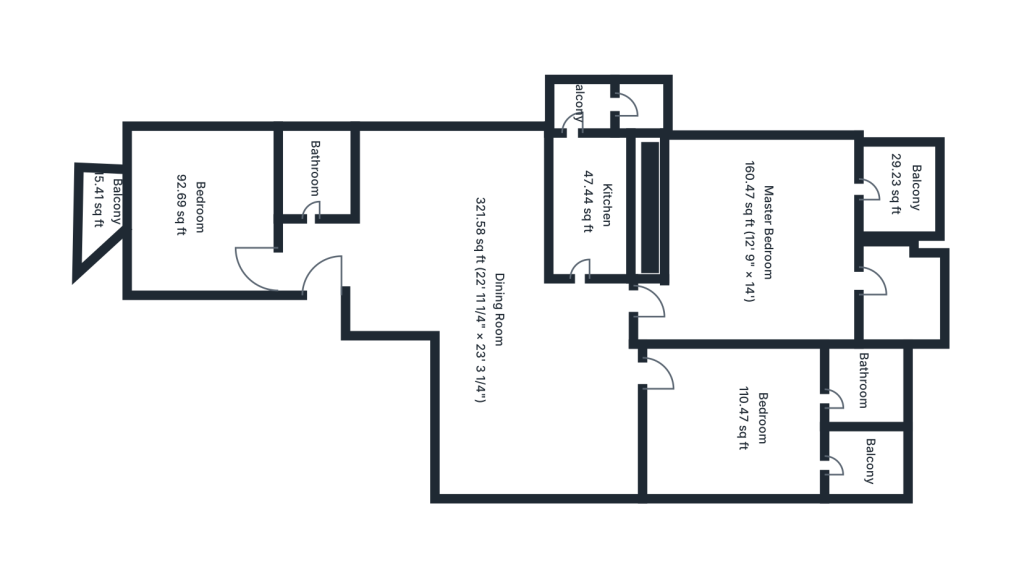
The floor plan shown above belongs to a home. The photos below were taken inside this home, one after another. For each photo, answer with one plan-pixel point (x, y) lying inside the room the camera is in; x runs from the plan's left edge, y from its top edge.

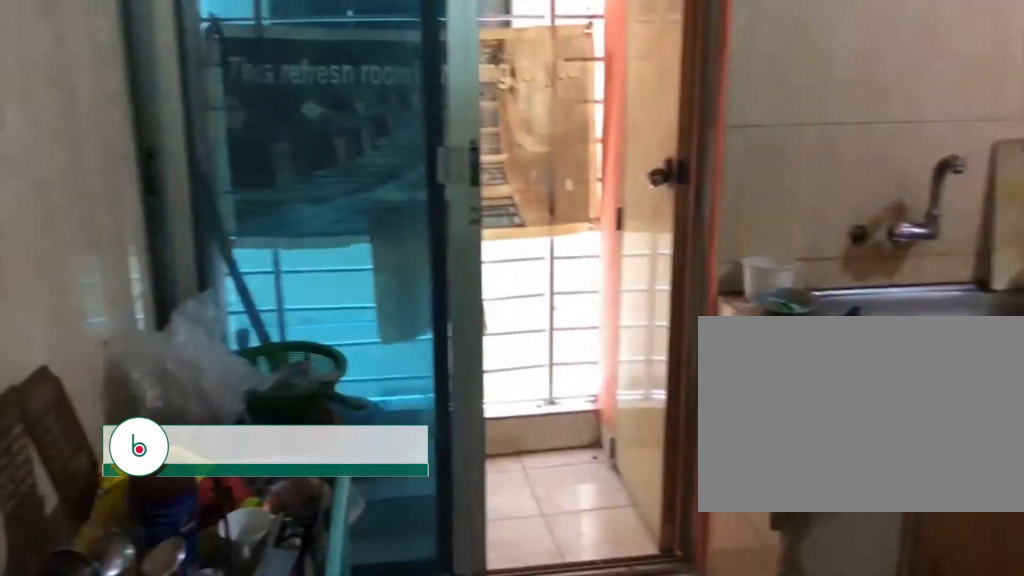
(590, 224)
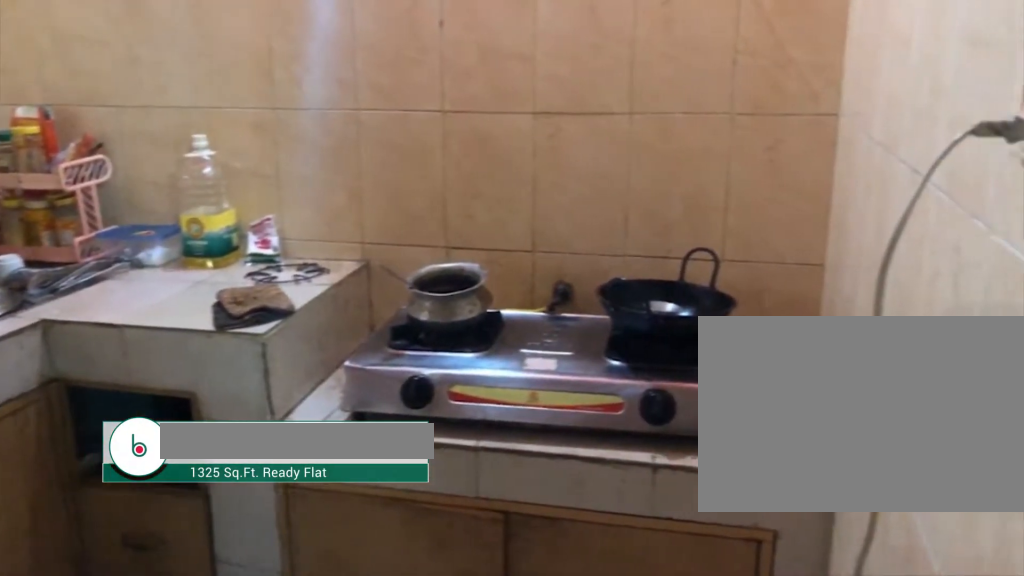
(590, 224)
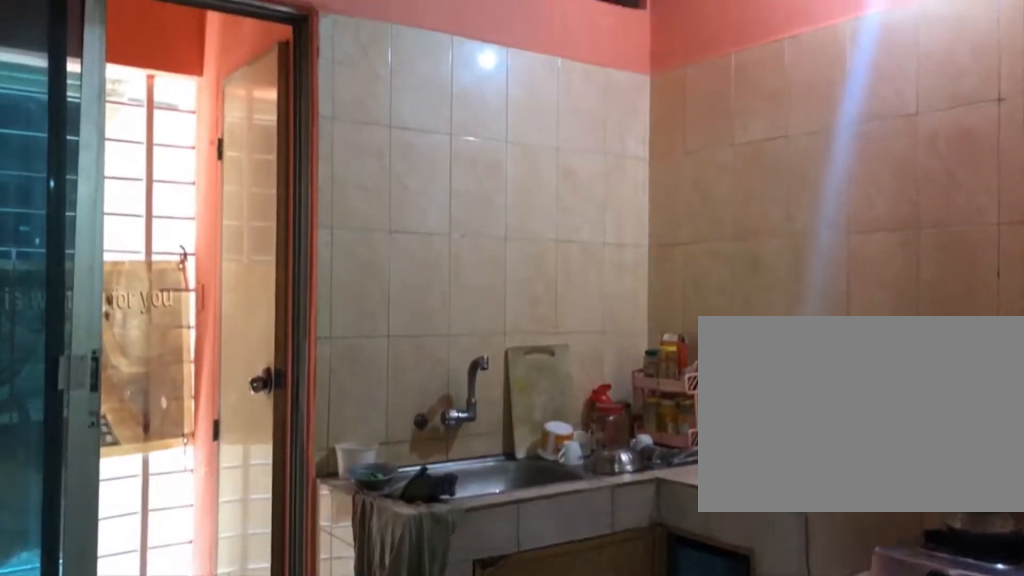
(589, 226)
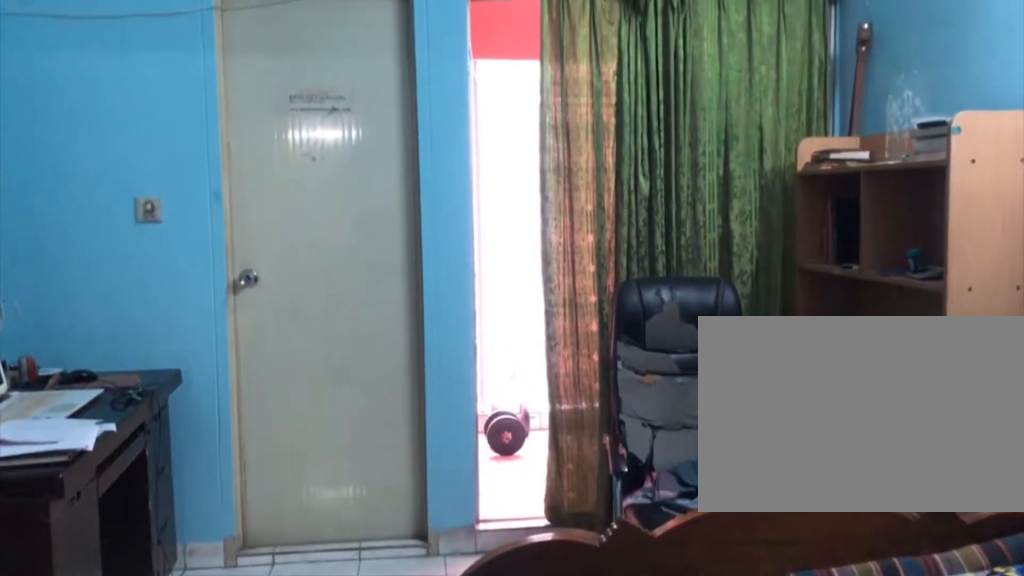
(740, 391)
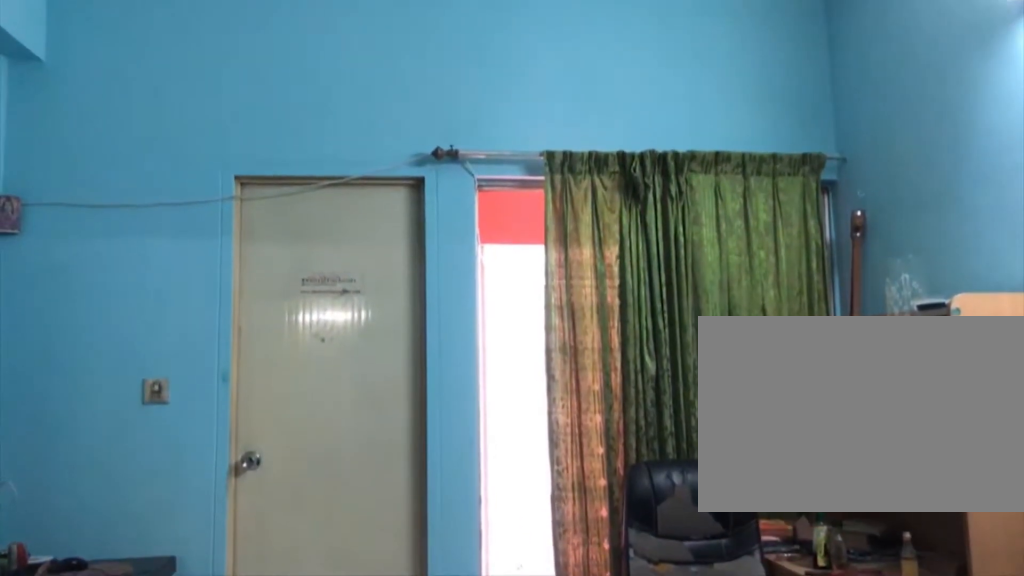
(740, 391)
